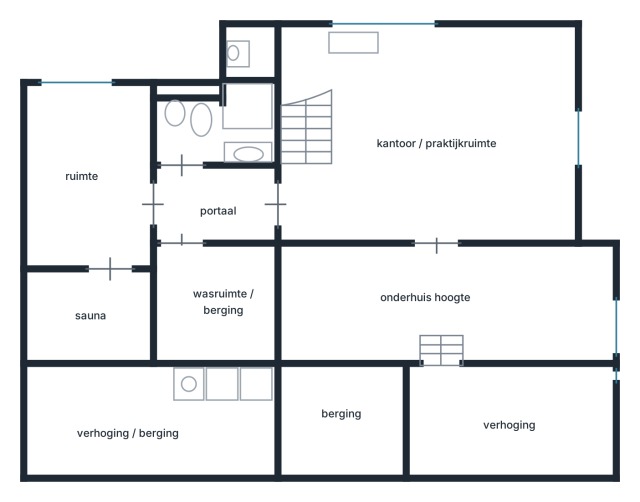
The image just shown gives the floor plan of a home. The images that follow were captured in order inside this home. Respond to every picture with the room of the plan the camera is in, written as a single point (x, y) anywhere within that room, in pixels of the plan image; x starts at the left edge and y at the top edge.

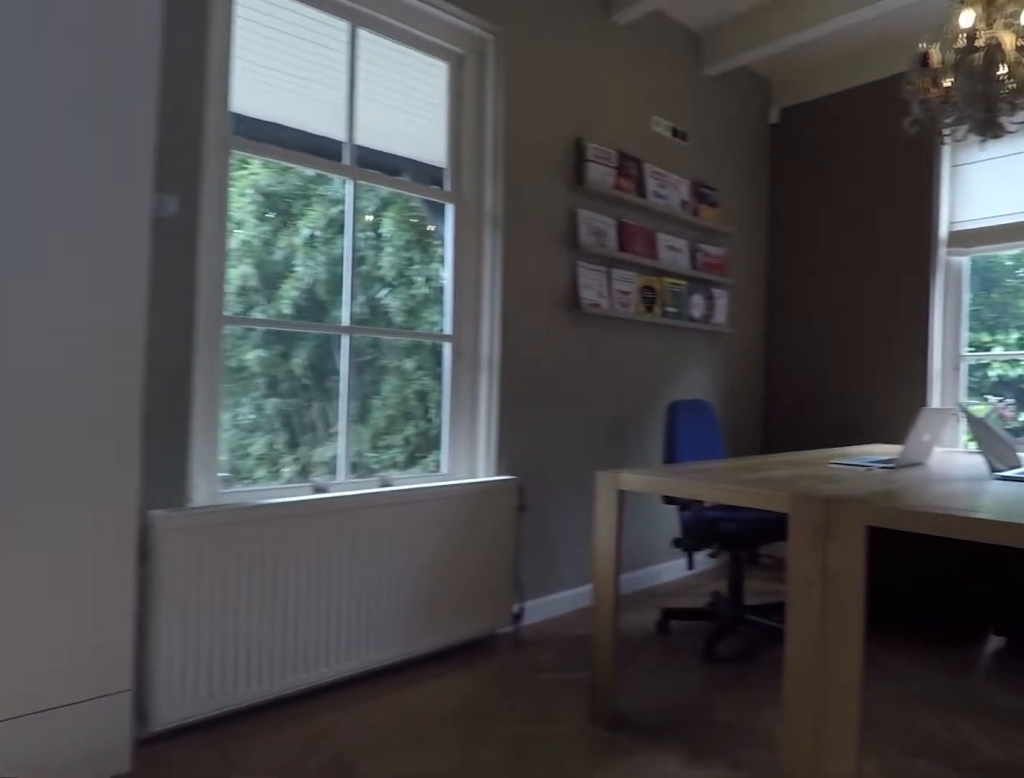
(410, 157)
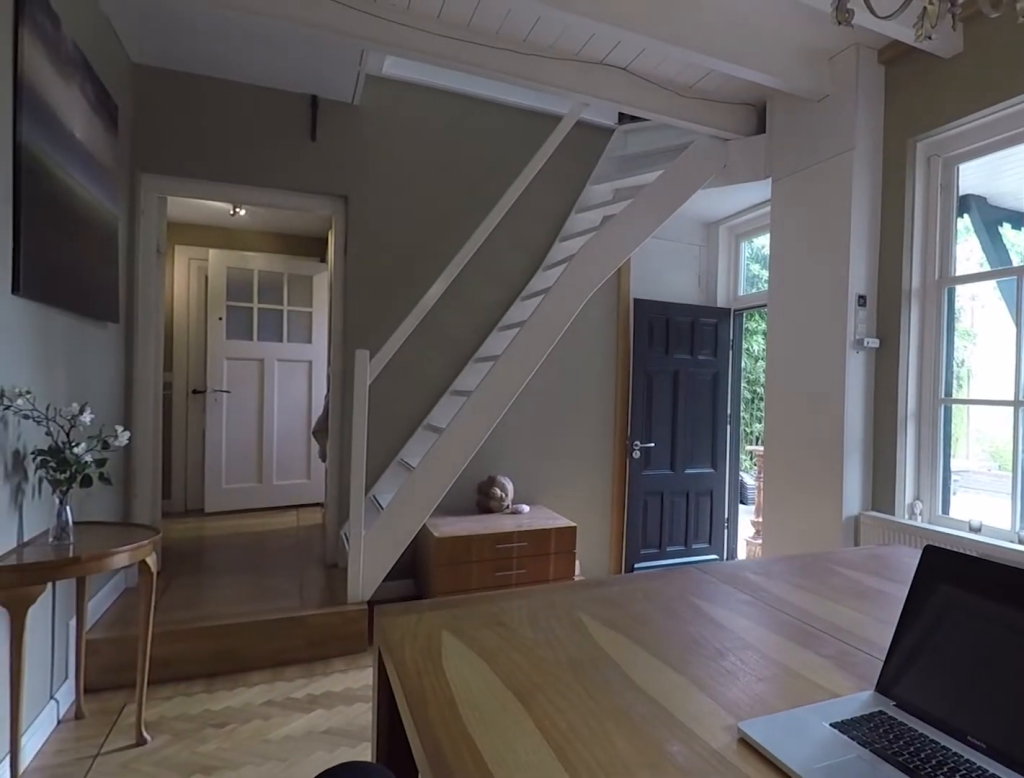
(410, 157)
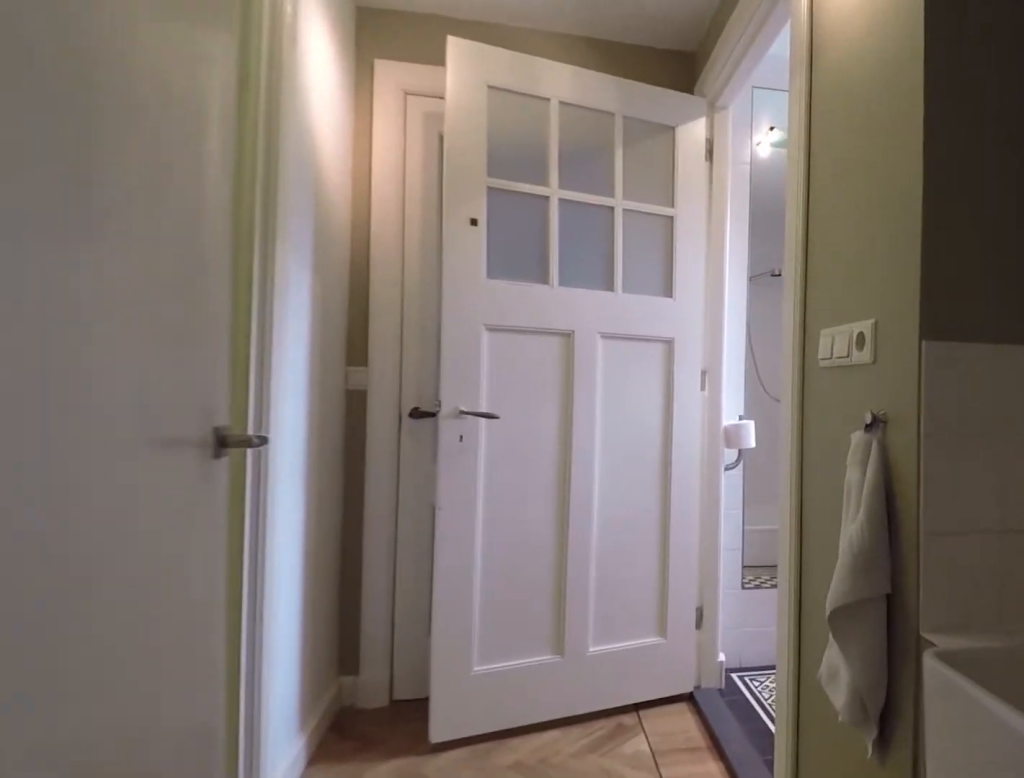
(215, 205)
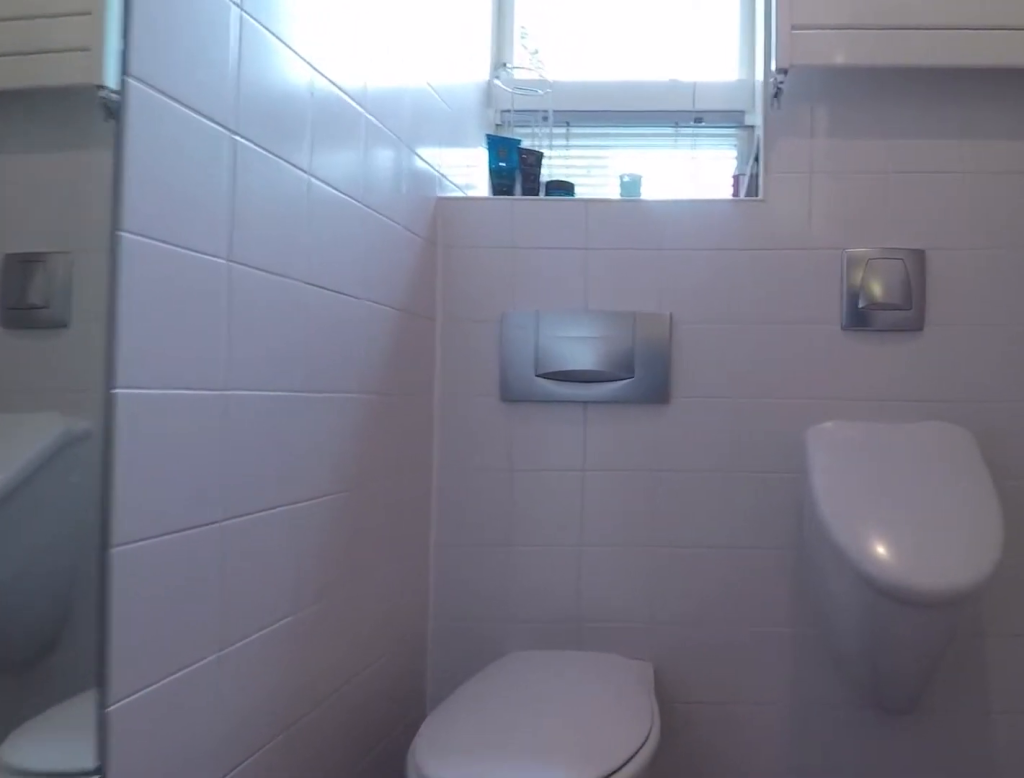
(219, 128)
